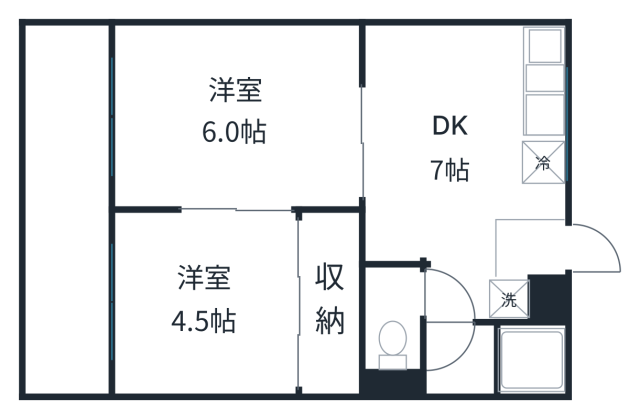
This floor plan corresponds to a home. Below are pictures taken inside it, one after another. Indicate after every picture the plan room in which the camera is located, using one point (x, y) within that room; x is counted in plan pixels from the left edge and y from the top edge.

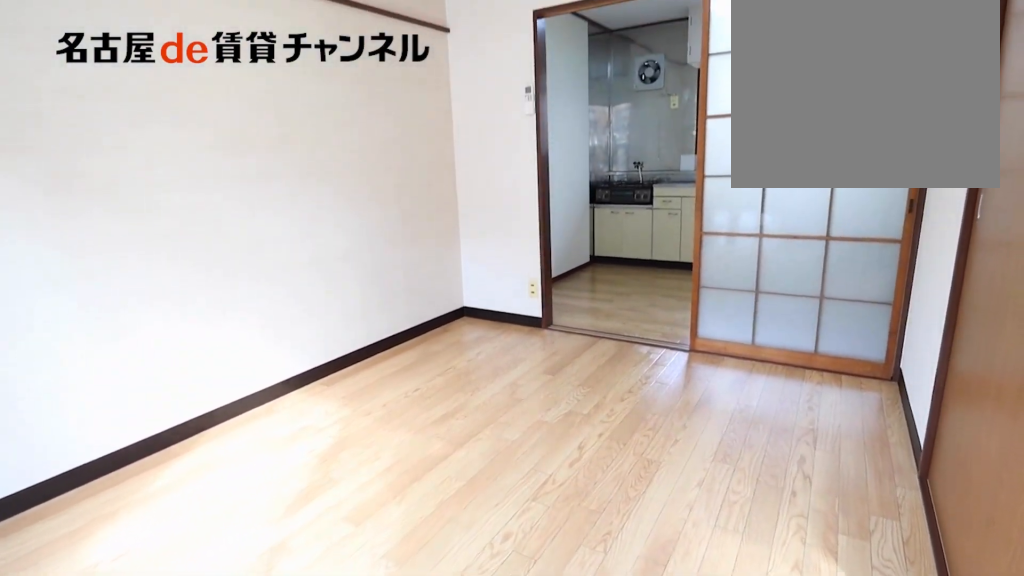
(233, 114)
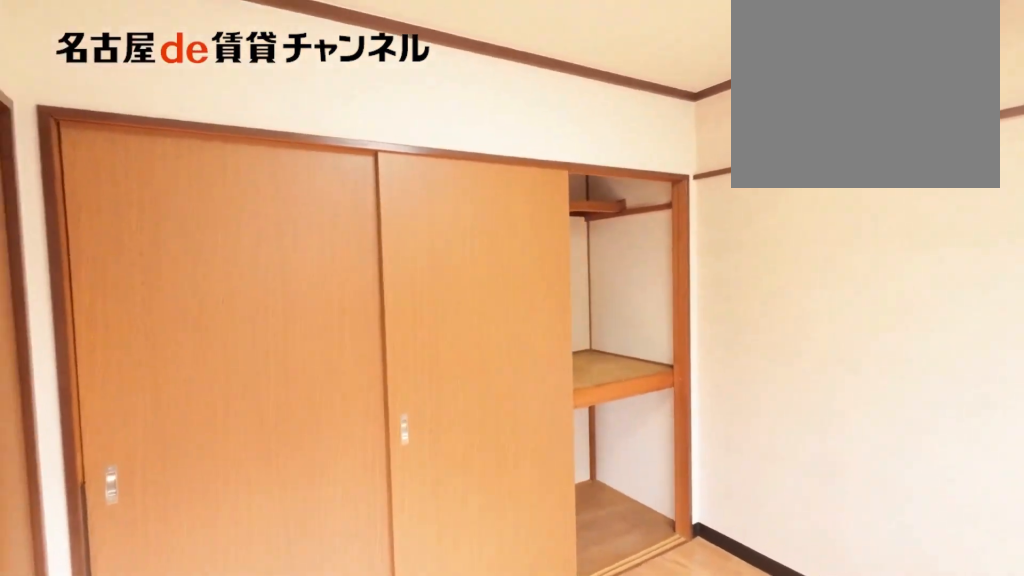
(205, 305)
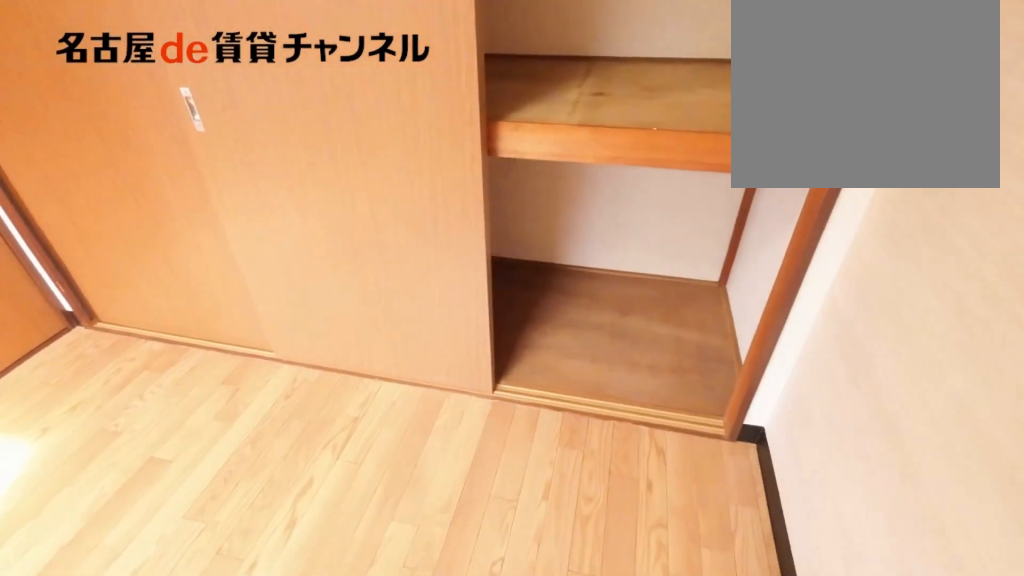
(205, 305)
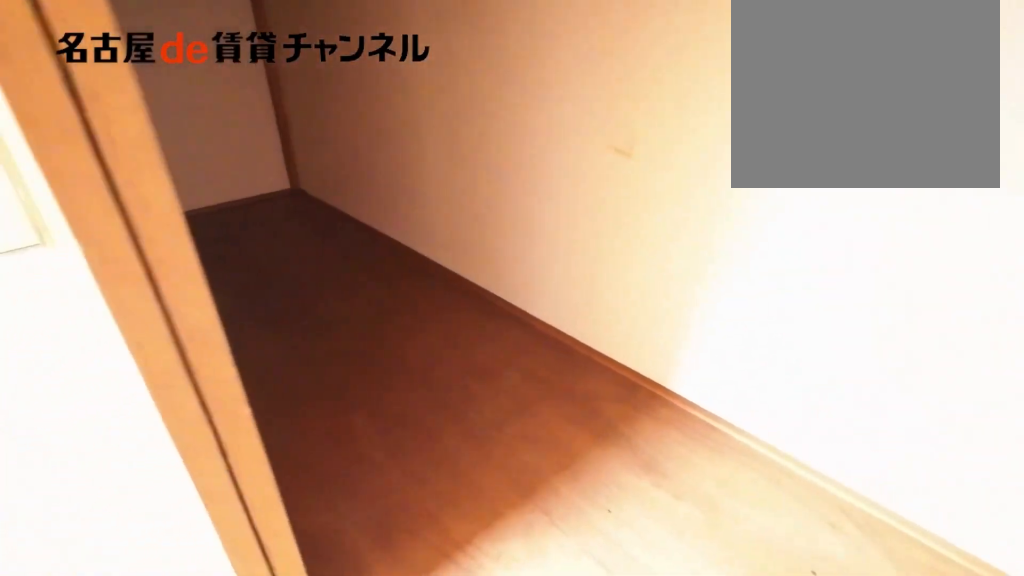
(329, 304)
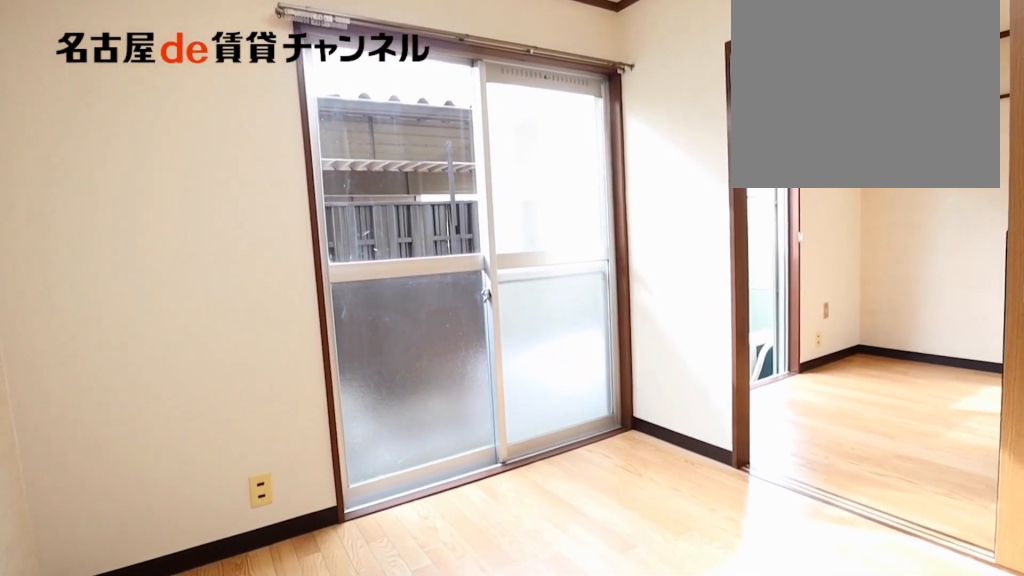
(207, 305)
